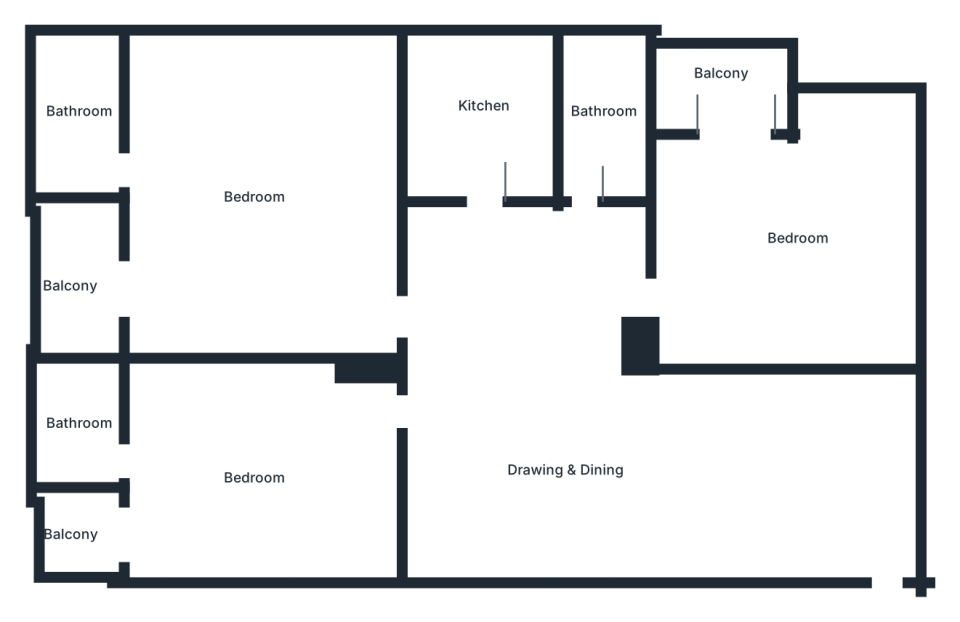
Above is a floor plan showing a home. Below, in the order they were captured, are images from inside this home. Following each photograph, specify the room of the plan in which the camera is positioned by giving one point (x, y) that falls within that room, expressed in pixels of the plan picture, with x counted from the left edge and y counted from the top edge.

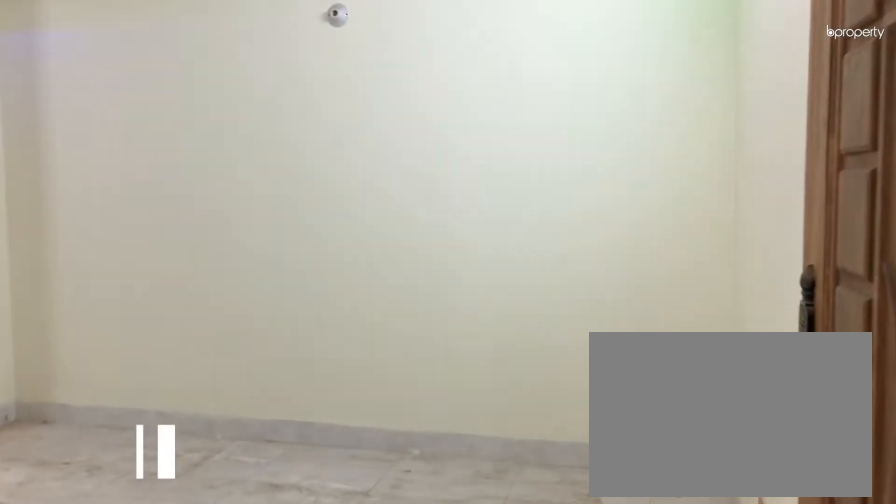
(889, 573)
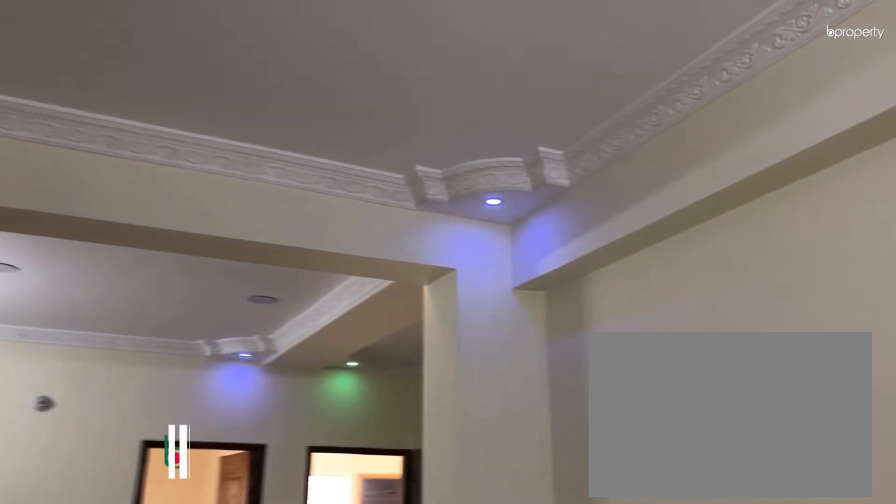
(636, 478)
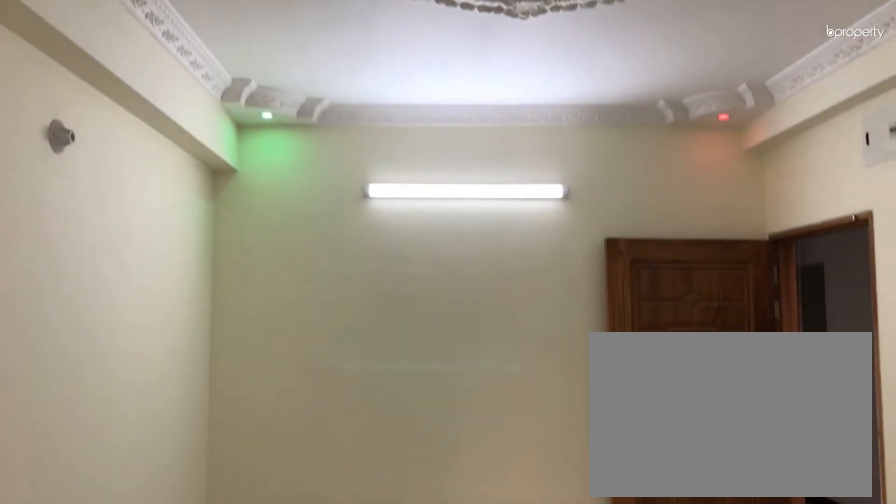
(637, 478)
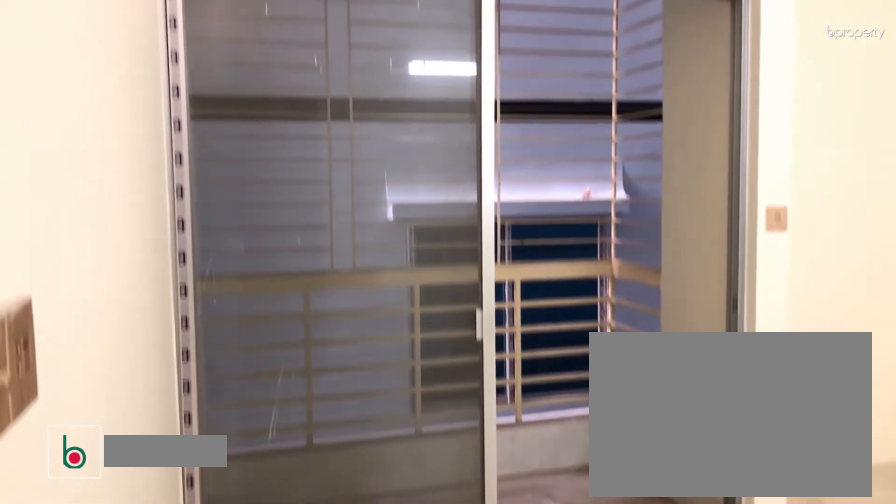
(782, 242)
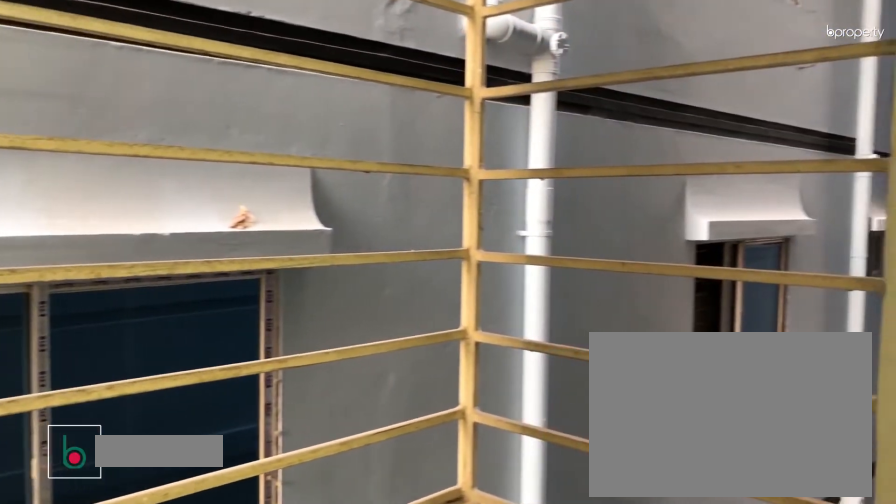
(719, 90)
